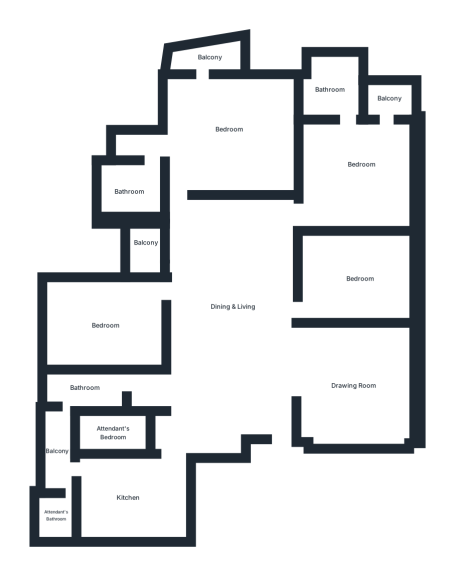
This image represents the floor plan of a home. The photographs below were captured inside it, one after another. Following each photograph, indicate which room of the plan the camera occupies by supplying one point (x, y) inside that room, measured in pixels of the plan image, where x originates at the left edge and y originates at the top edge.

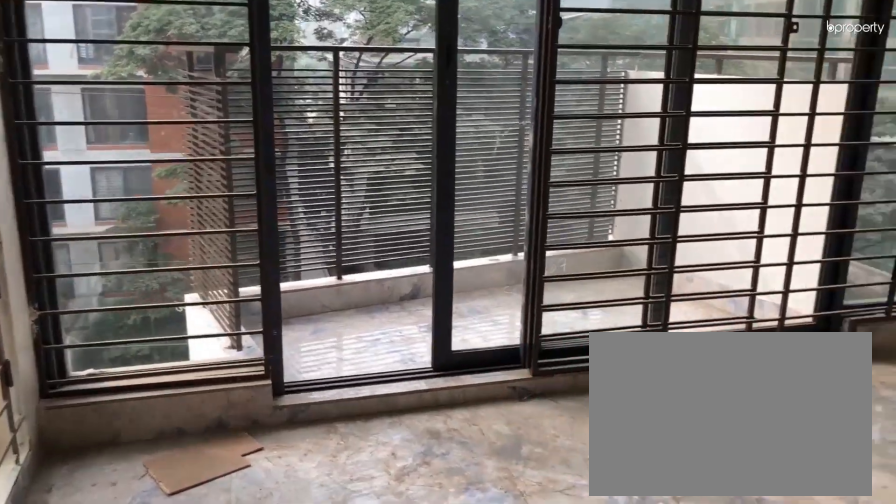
(230, 135)
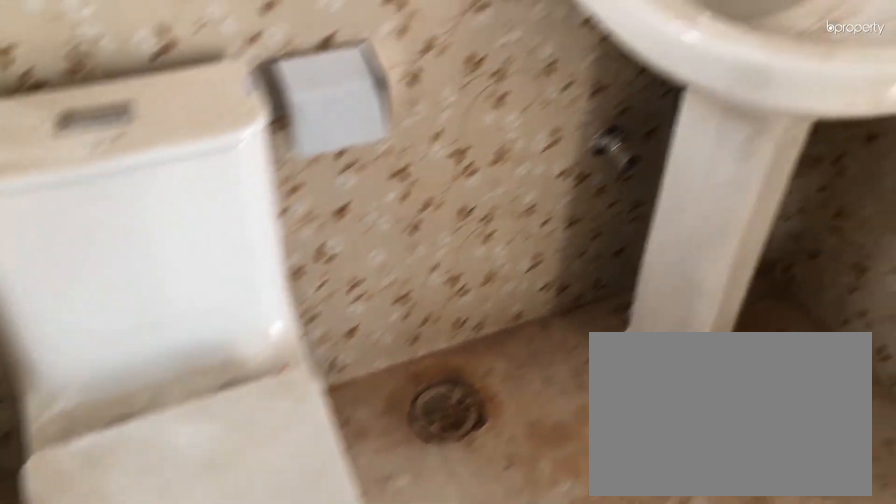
(133, 189)
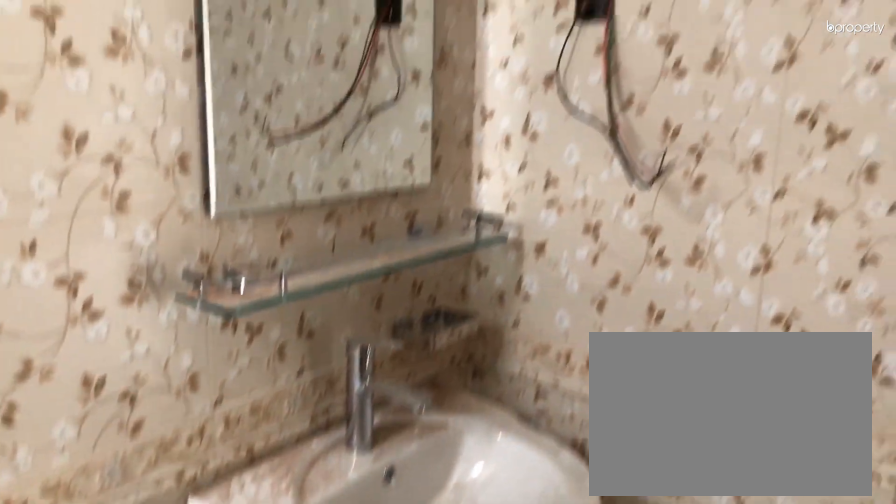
(133, 189)
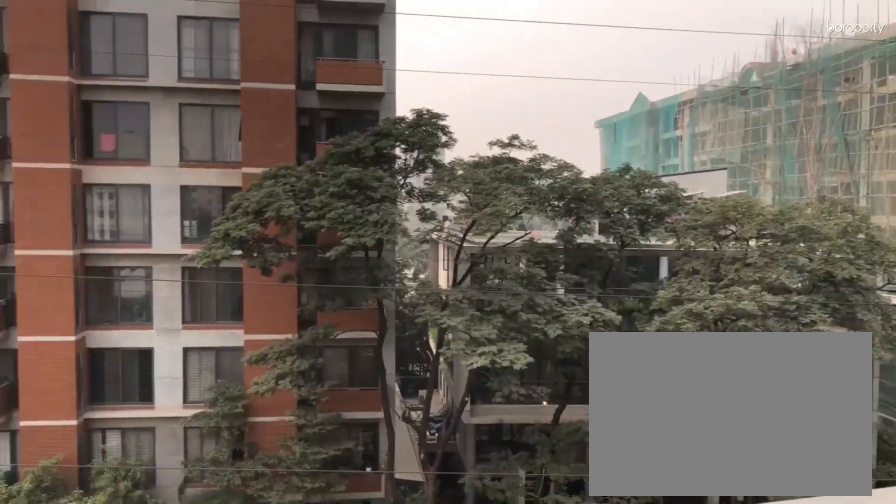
(211, 57)
